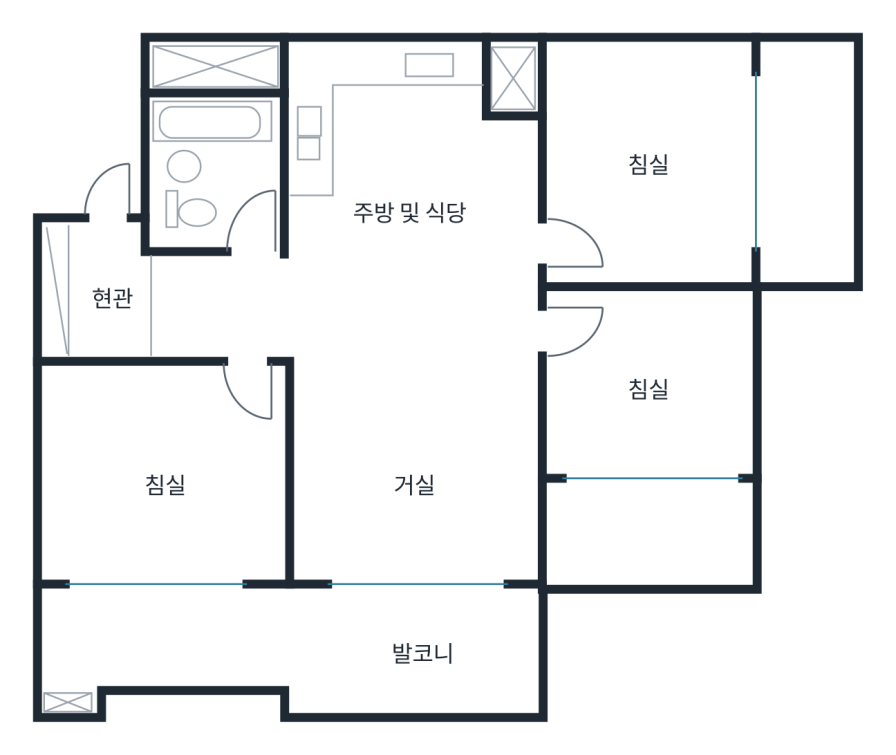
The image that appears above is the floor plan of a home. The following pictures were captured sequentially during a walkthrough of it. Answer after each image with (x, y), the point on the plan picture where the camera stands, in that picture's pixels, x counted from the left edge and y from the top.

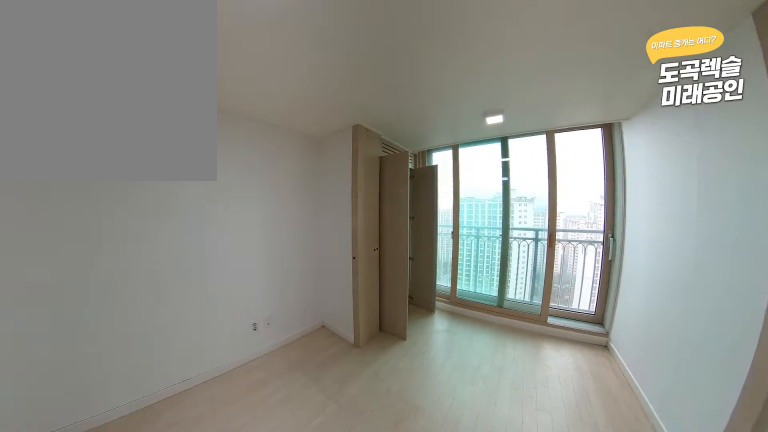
(598, 225)
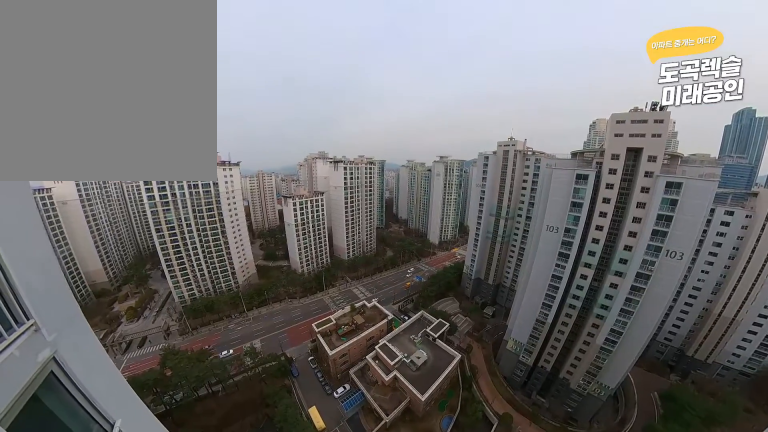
(484, 712)
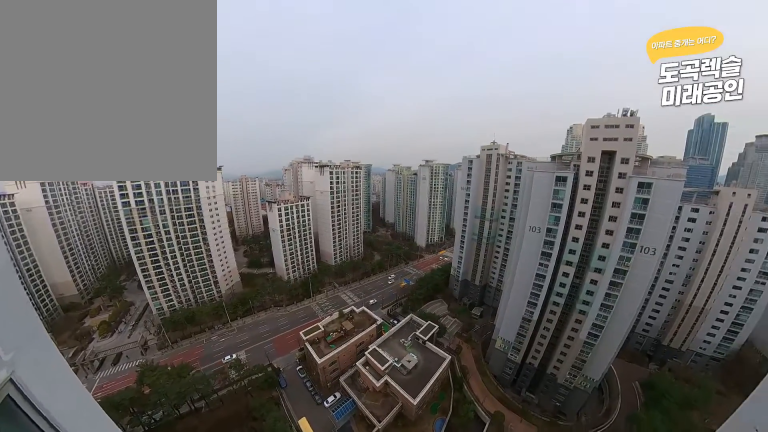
(484, 712)
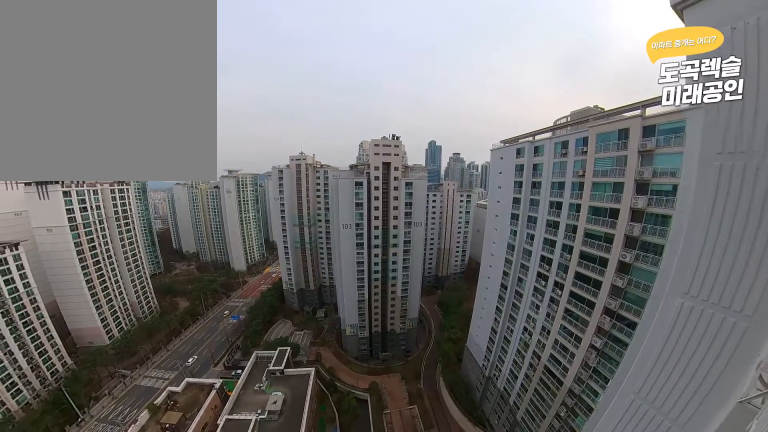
(484, 712)
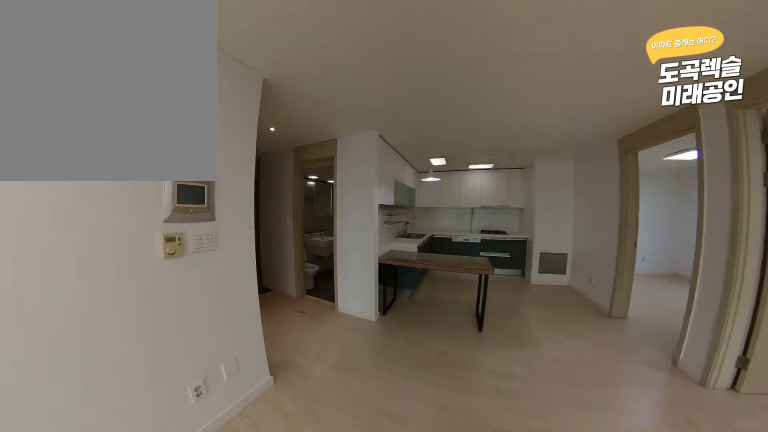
(376, 384)
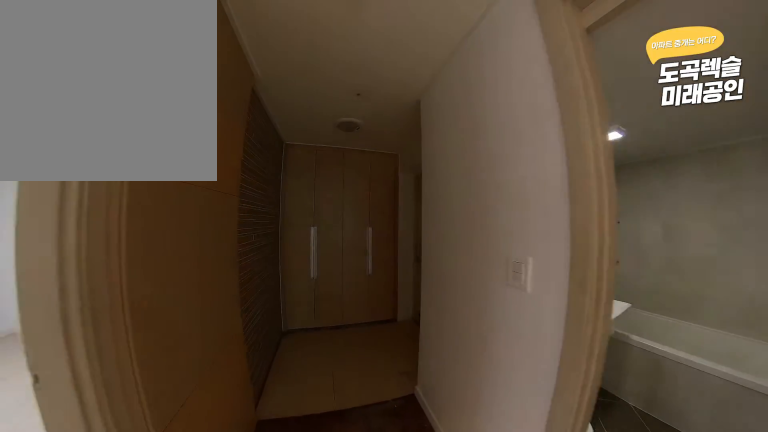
(229, 312)
